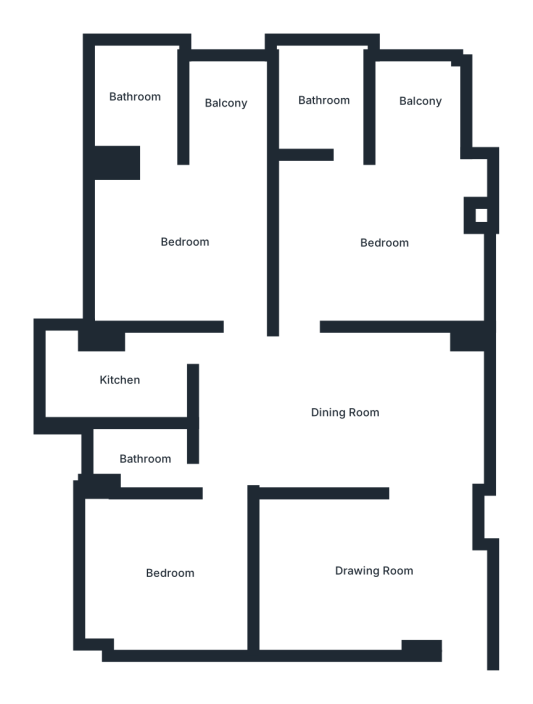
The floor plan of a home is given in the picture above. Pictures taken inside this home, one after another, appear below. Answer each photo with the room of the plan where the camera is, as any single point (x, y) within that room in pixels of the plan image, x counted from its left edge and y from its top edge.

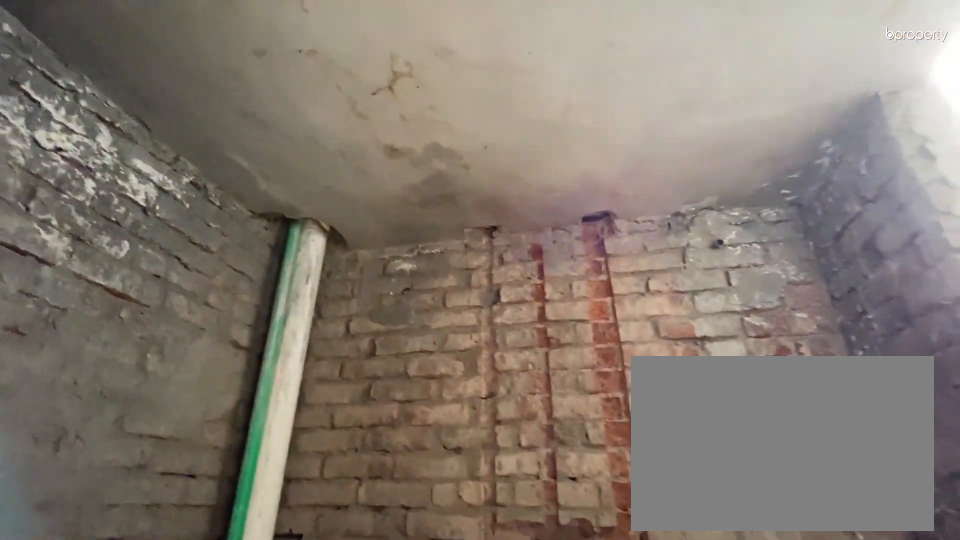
(139, 100)
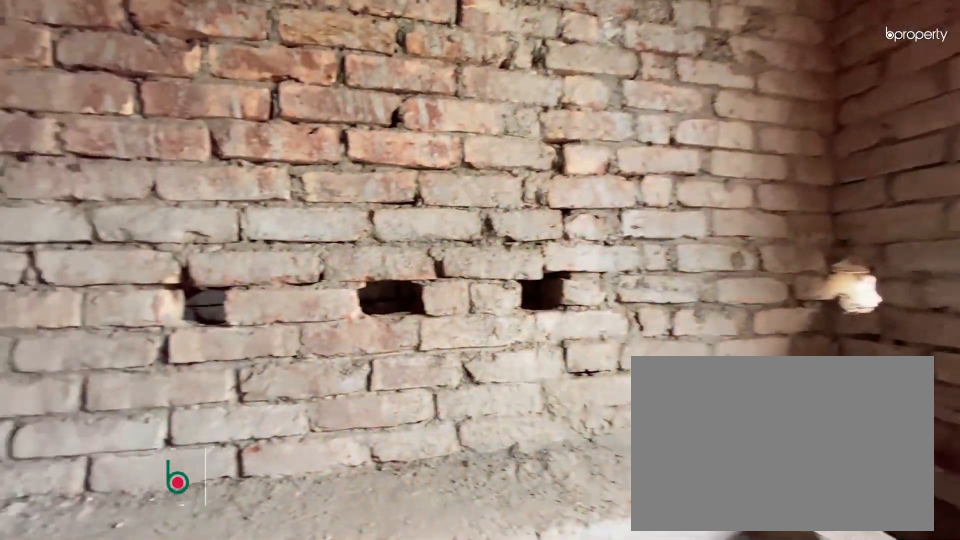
(119, 379)
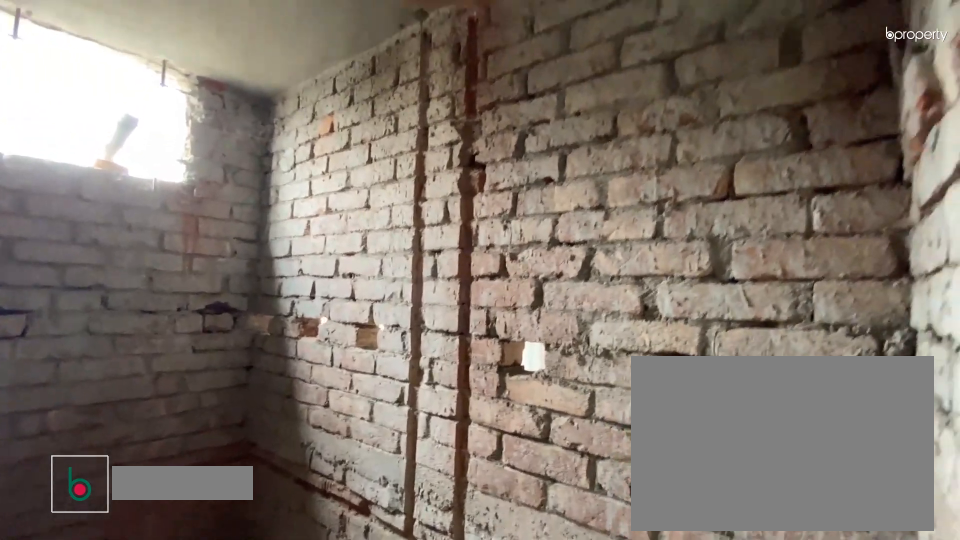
(144, 460)
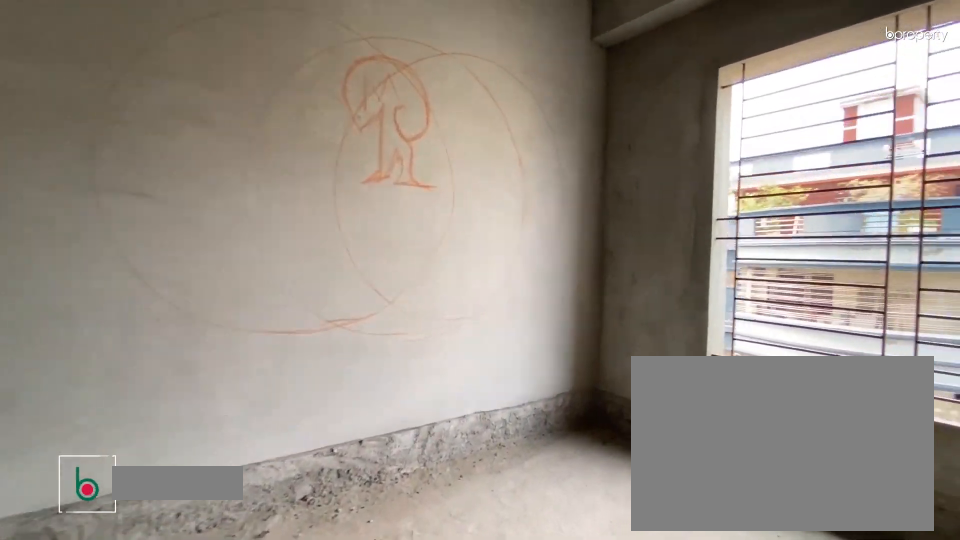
(173, 569)
